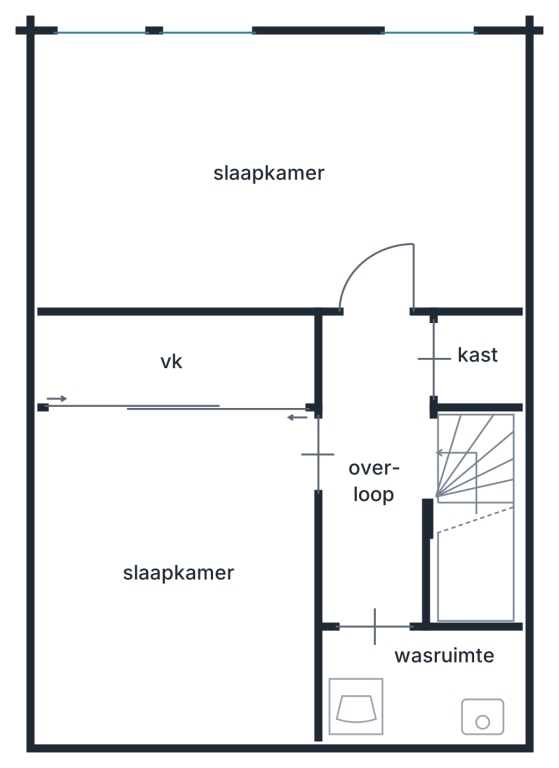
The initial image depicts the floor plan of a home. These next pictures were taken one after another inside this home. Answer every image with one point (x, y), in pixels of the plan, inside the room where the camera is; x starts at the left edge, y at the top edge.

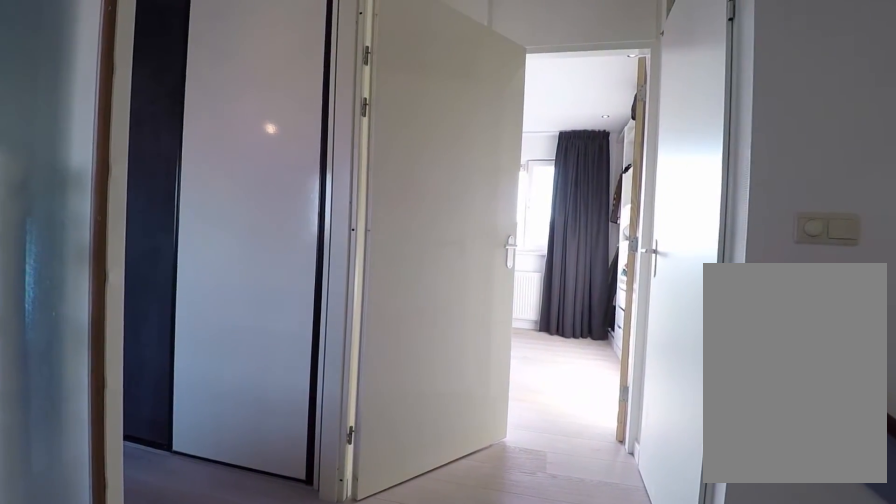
(373, 466)
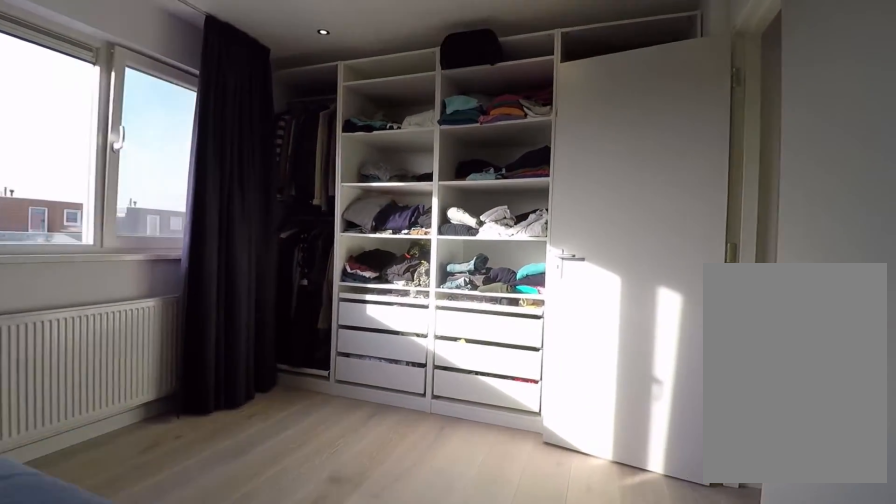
(282, 175)
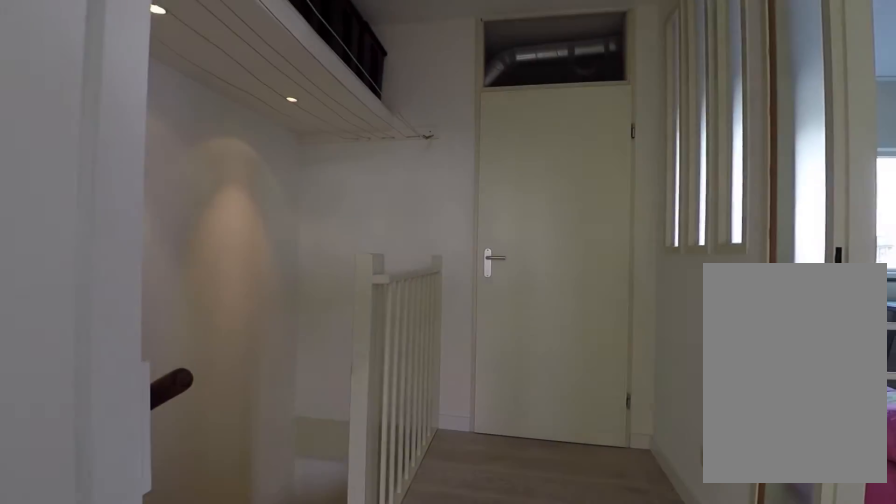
(373, 466)
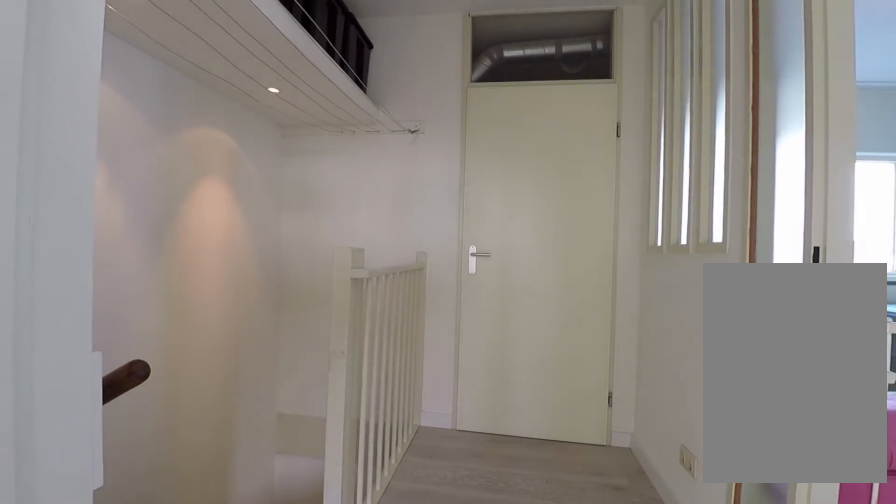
(373, 466)
